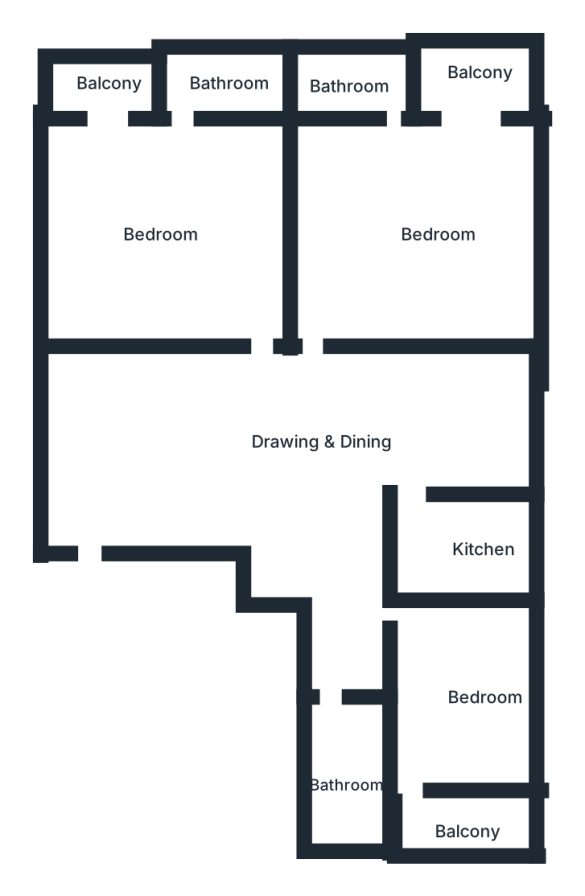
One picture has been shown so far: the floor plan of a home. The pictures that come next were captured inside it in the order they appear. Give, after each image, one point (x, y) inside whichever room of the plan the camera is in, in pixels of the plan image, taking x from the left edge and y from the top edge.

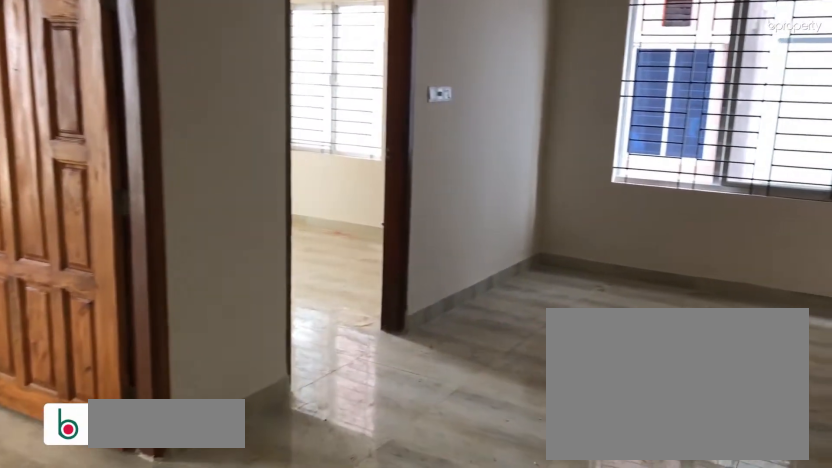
(275, 451)
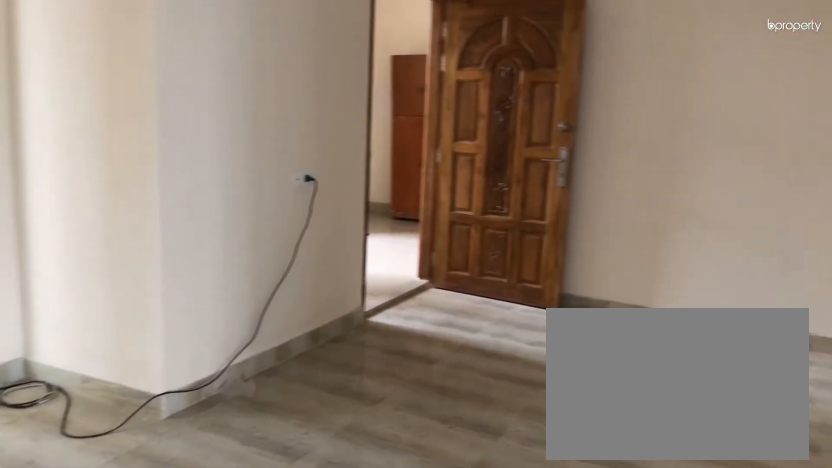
(275, 451)
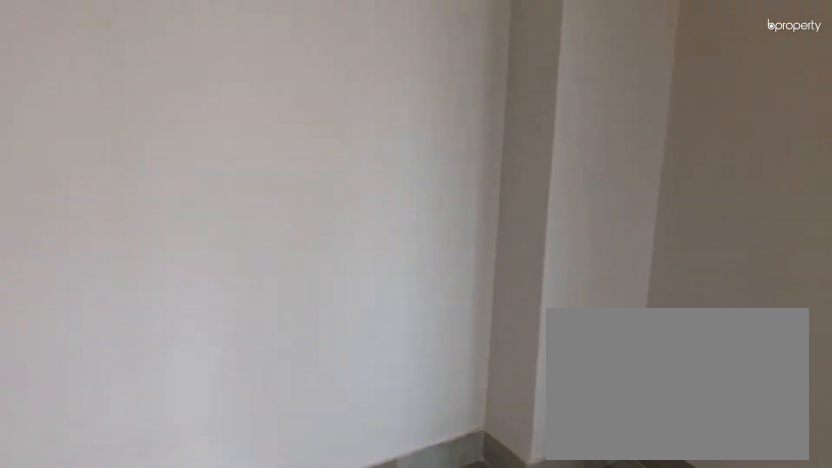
(483, 697)
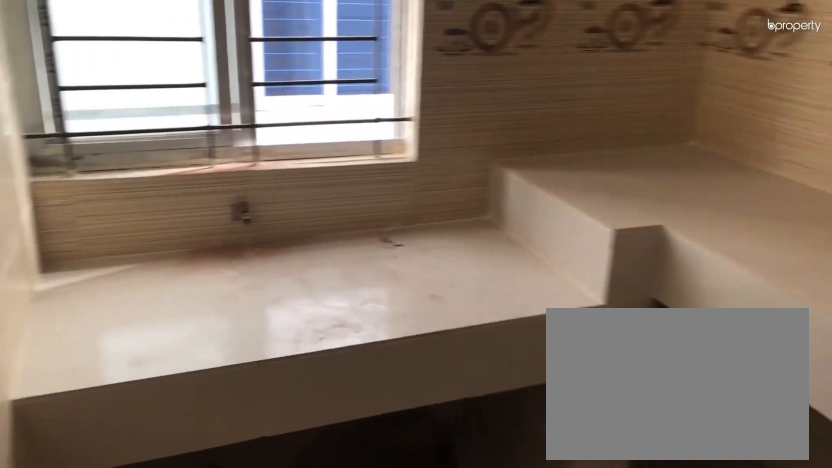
(480, 563)
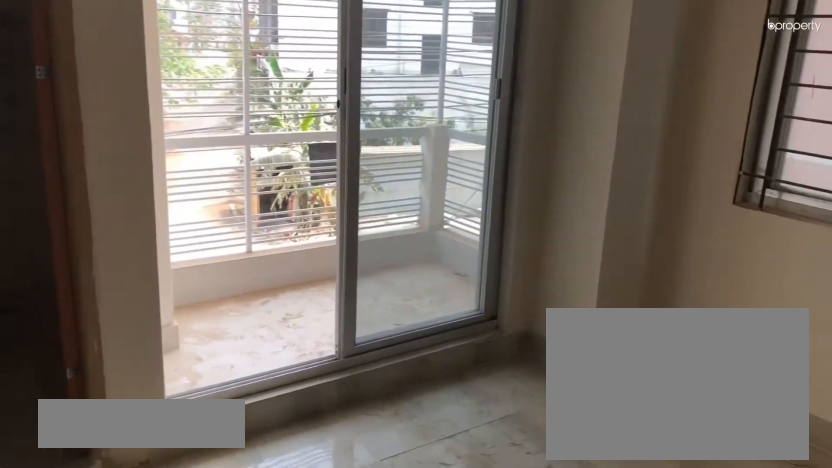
(451, 230)
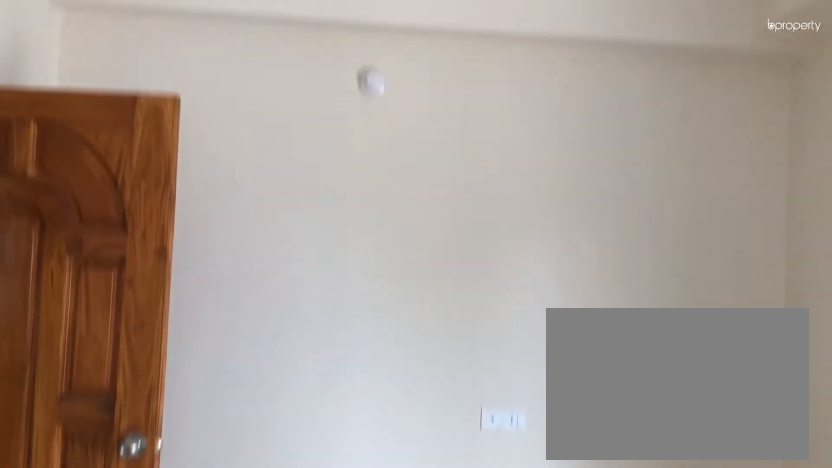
(451, 230)
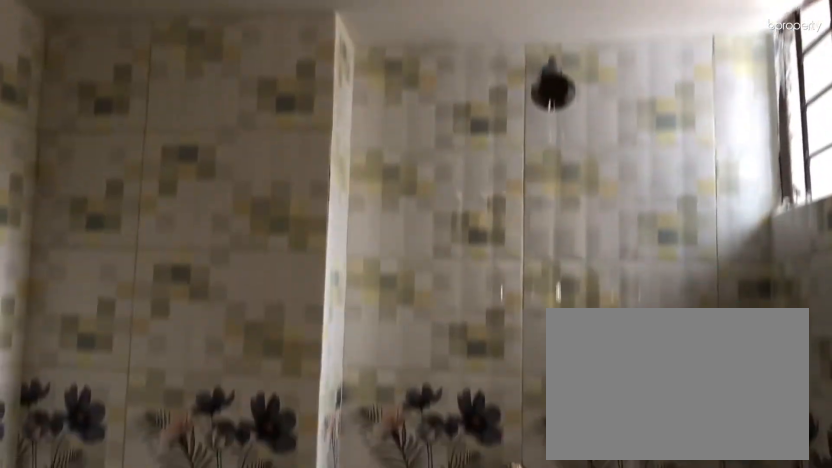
(358, 87)
